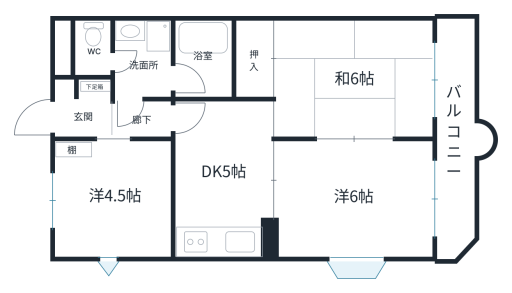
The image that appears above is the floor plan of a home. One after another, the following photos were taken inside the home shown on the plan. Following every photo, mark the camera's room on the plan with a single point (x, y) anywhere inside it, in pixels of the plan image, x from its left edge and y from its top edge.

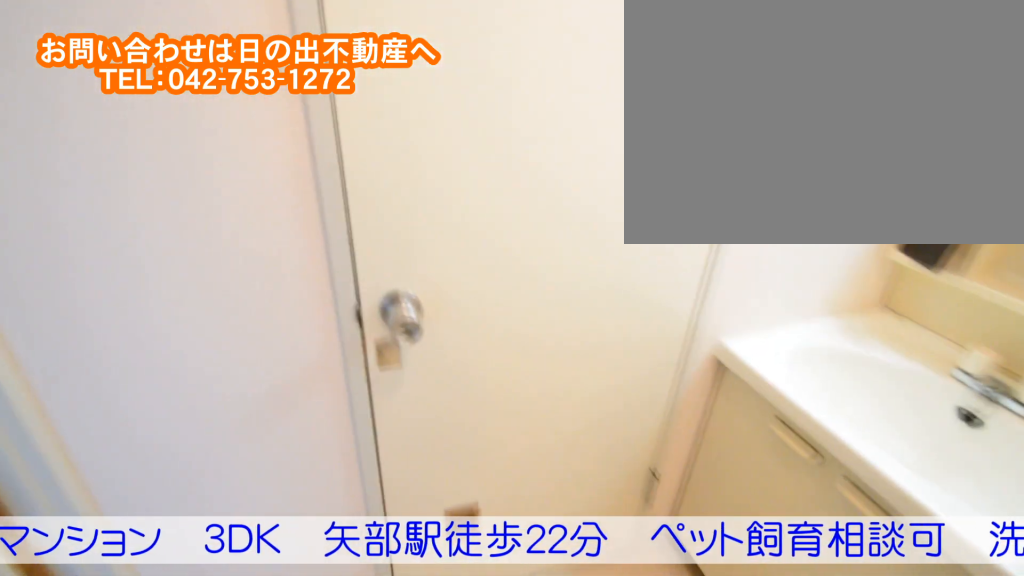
(143, 75)
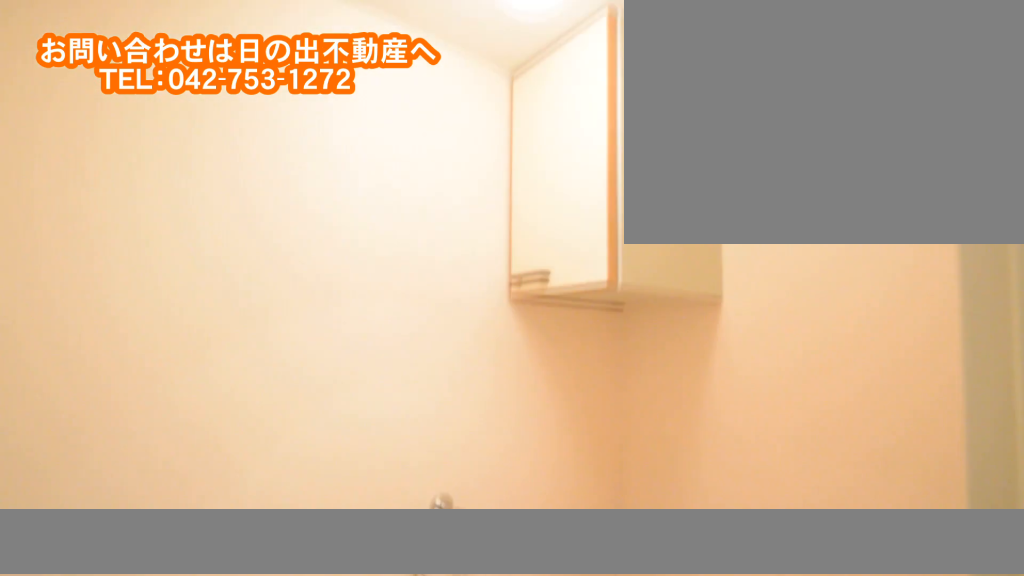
(92, 49)
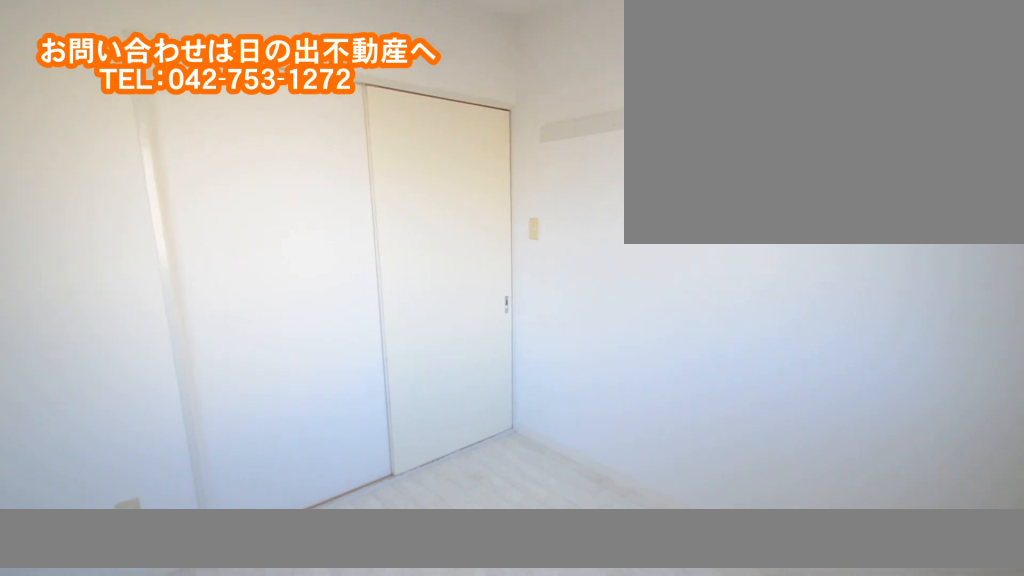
(114, 221)
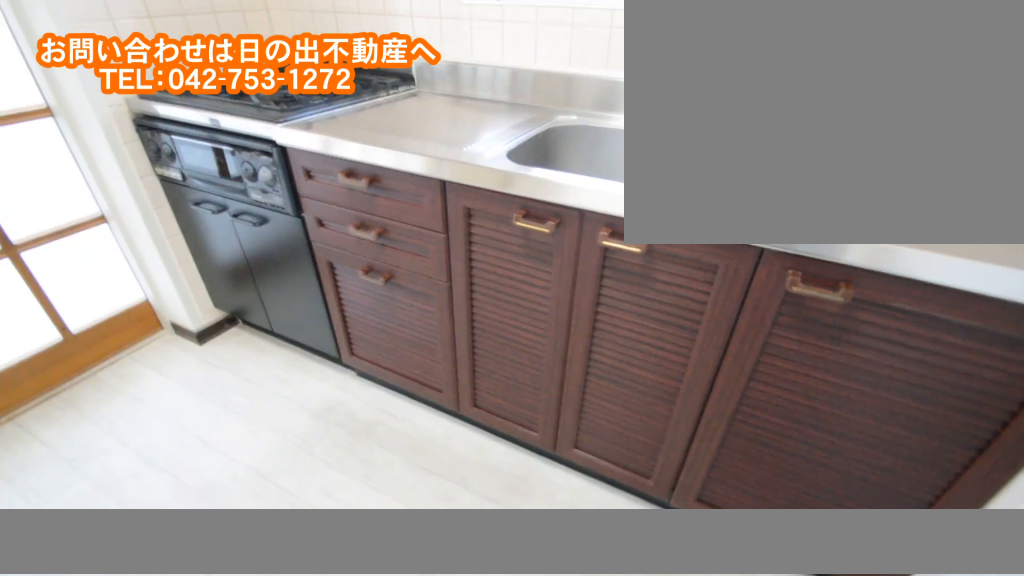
(229, 194)
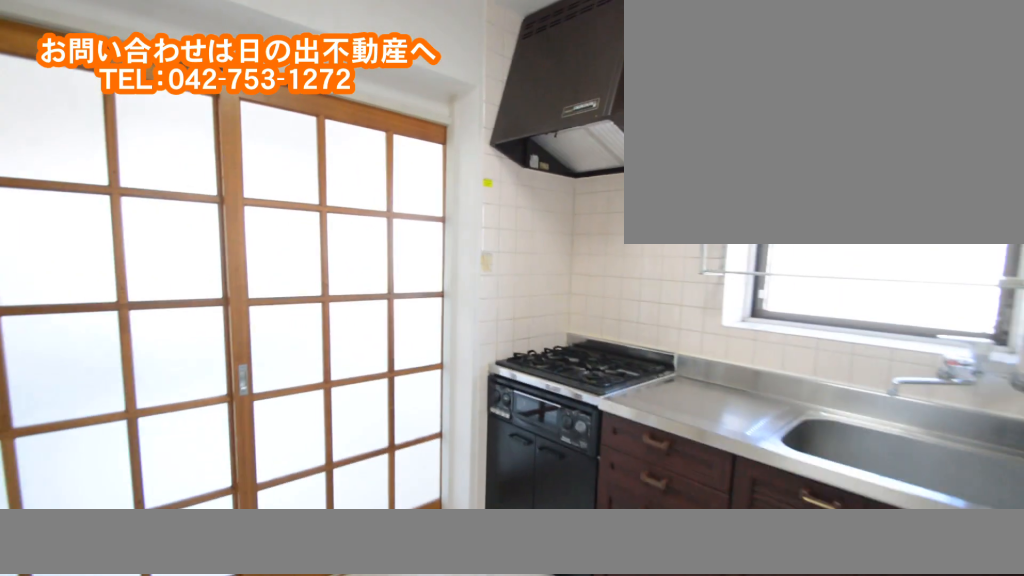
(229, 194)
